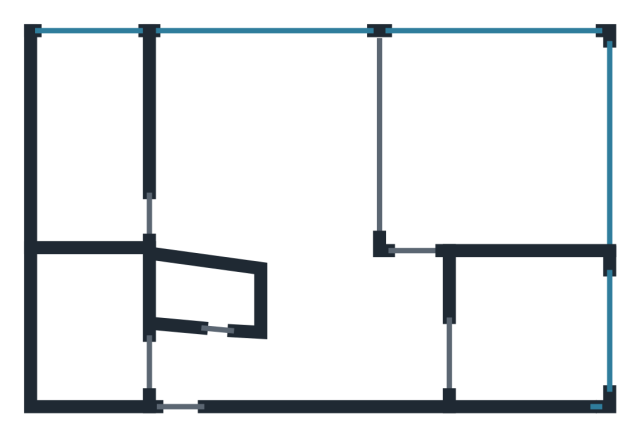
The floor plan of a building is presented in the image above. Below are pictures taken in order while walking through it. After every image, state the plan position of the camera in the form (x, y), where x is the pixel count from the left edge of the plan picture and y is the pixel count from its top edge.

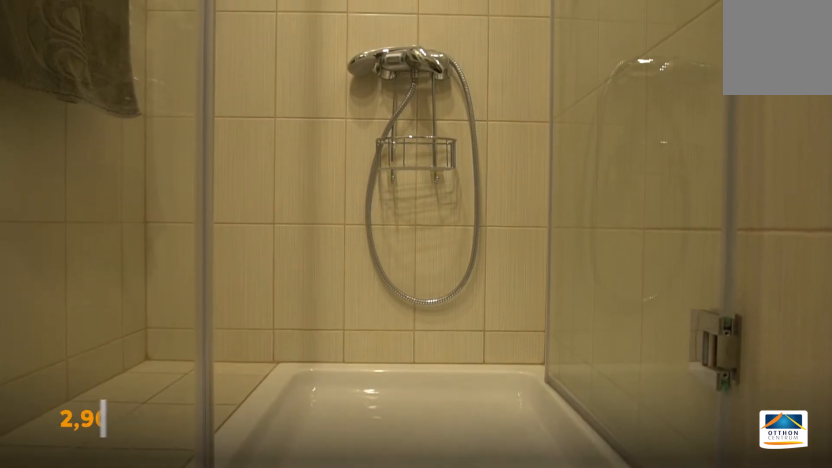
(191, 290)
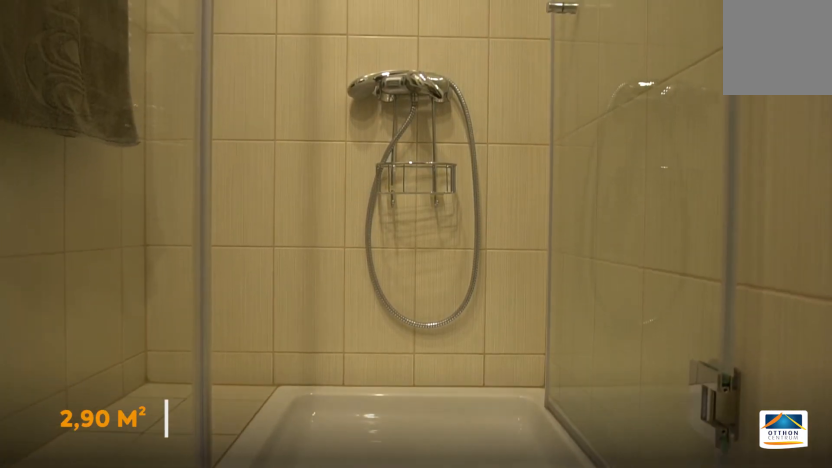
(192, 291)
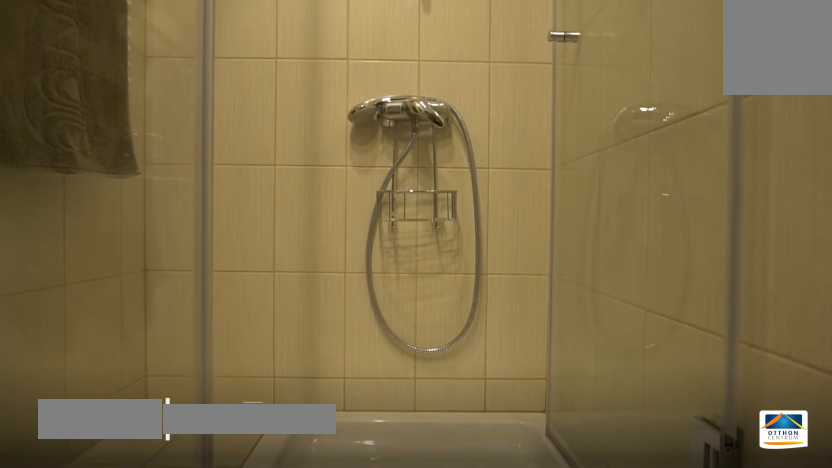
(192, 291)
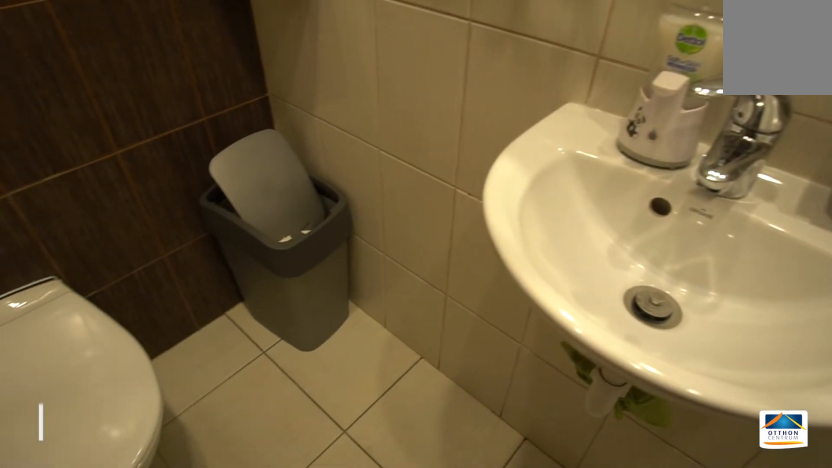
(191, 292)
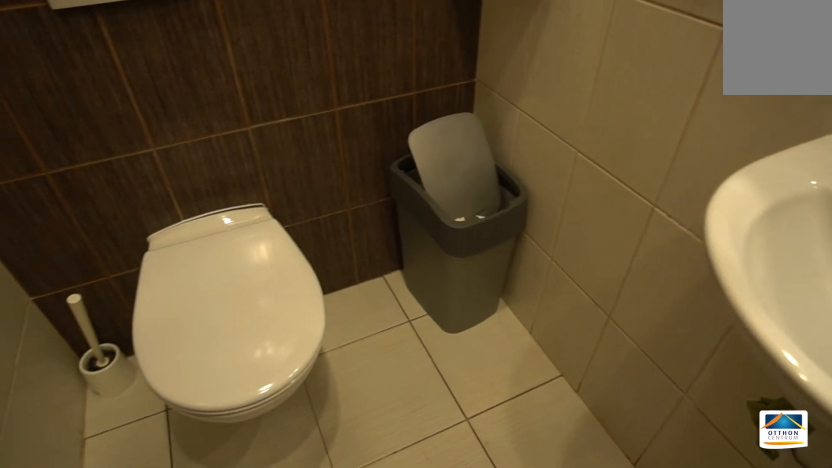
(193, 292)
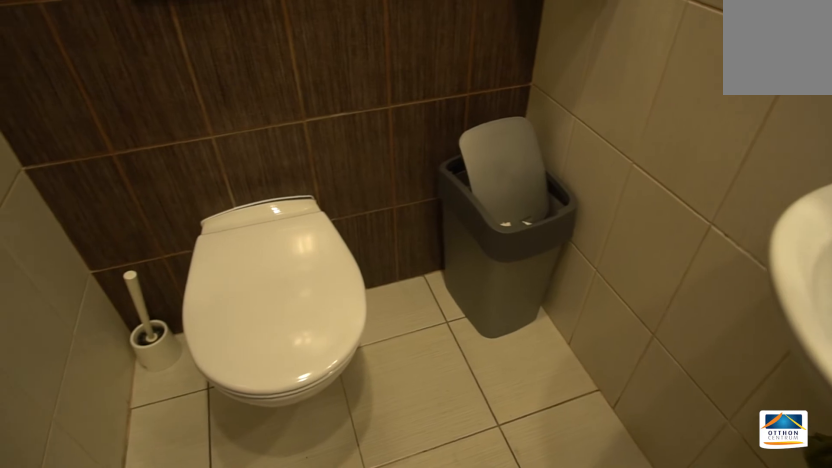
(193, 291)
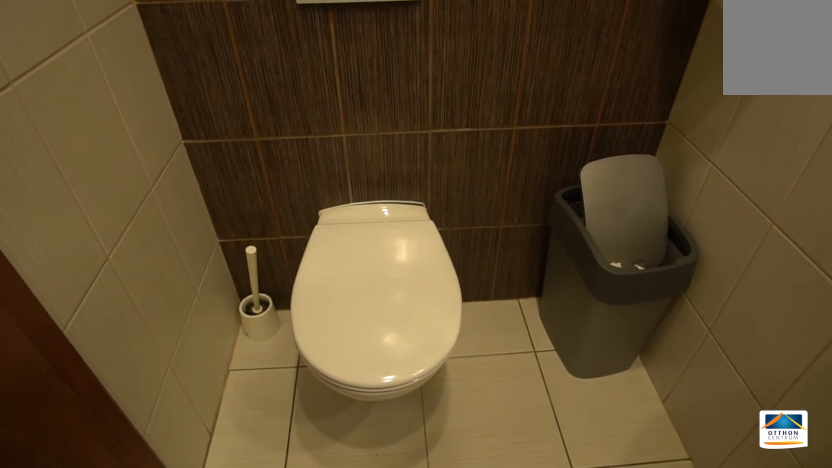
(193, 294)
